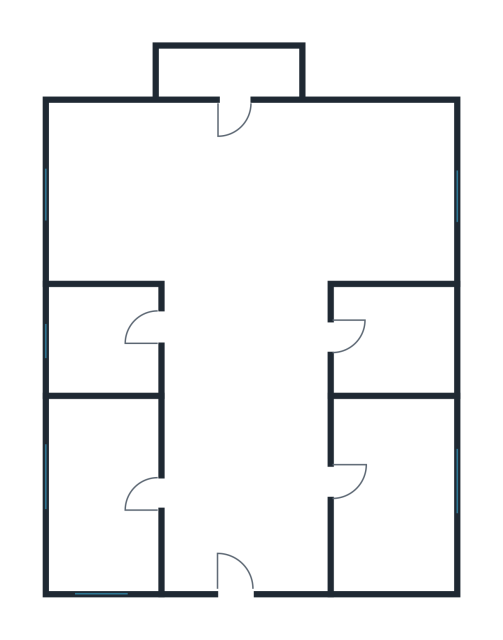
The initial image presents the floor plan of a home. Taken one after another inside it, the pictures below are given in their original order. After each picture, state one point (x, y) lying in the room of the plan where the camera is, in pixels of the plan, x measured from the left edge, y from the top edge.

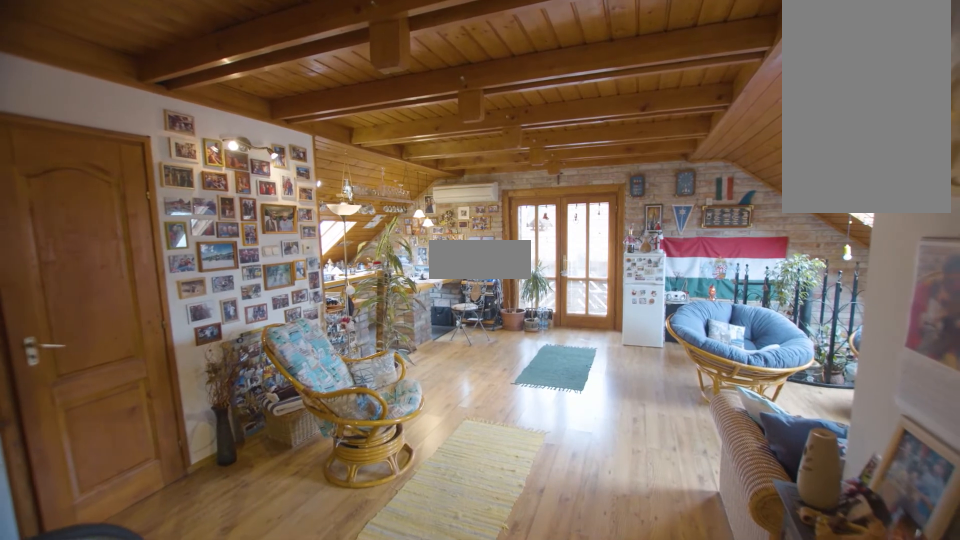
(244, 530)
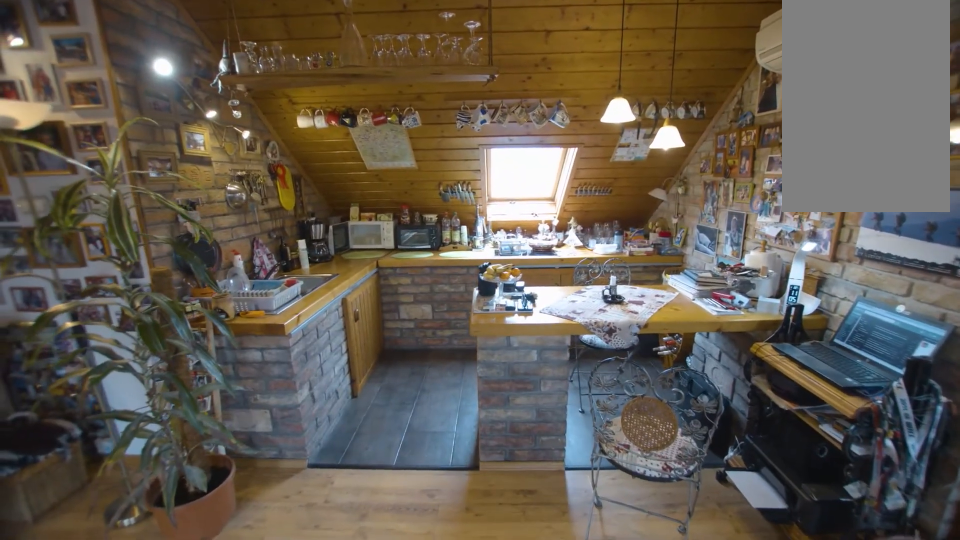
(112, 189)
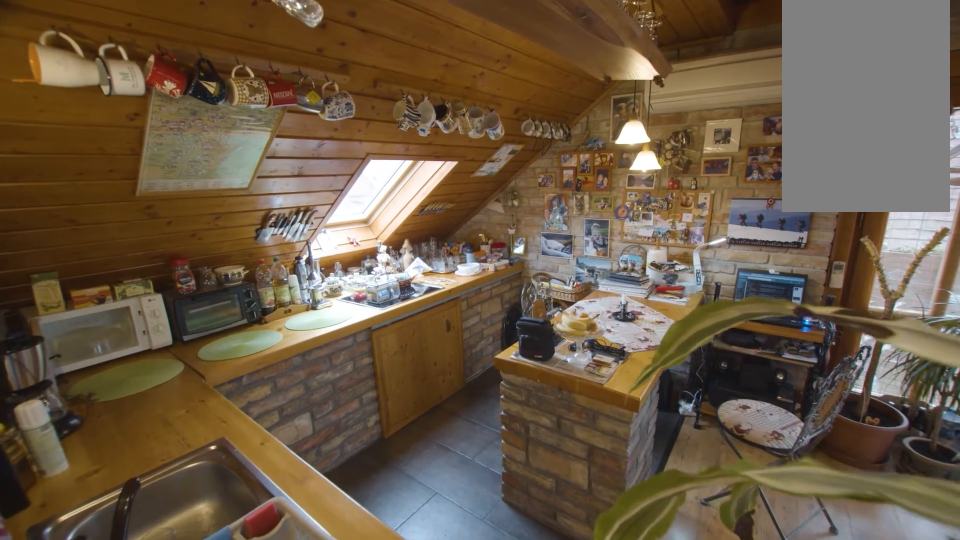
(113, 189)
